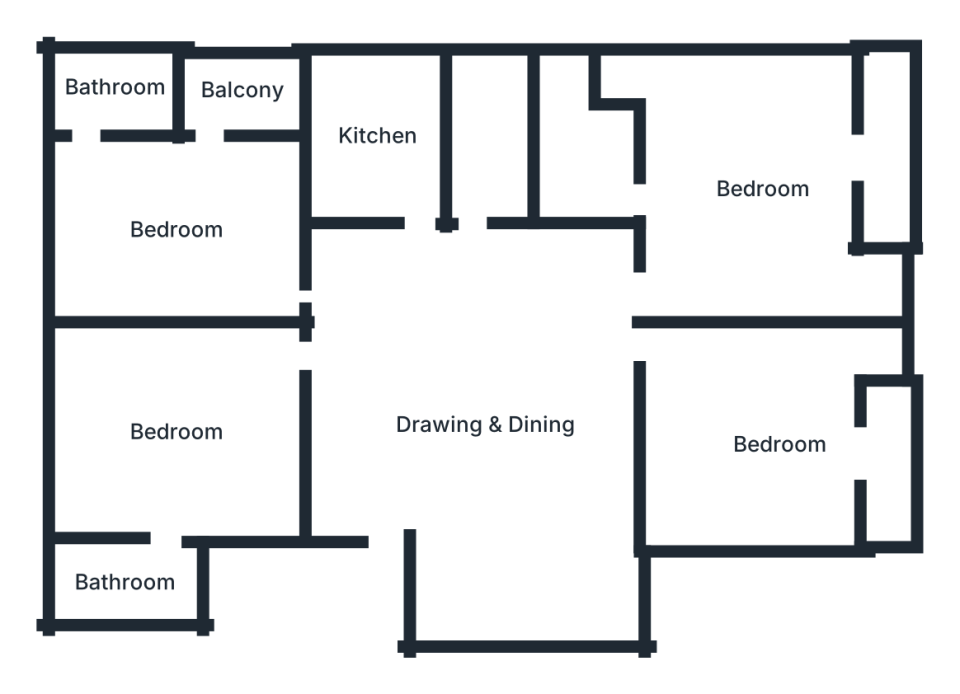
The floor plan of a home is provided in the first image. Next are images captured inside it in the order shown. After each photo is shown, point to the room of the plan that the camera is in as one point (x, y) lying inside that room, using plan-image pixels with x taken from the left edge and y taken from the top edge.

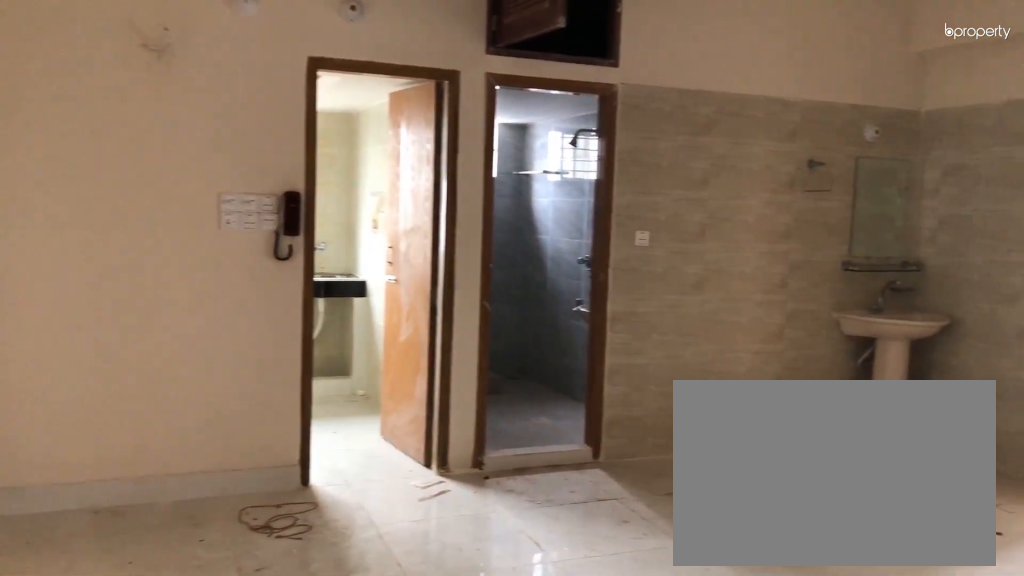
(497, 421)
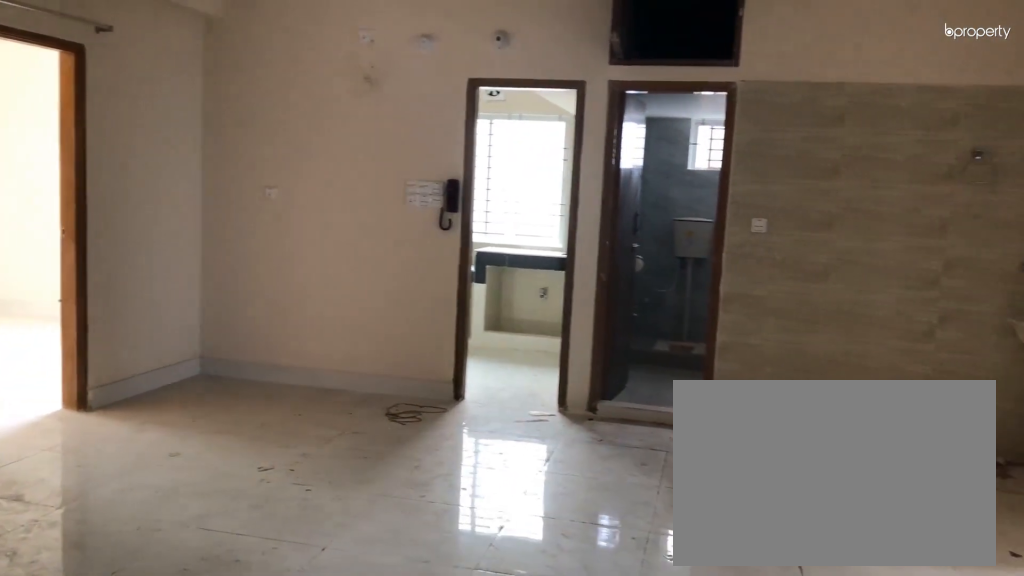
(497, 421)
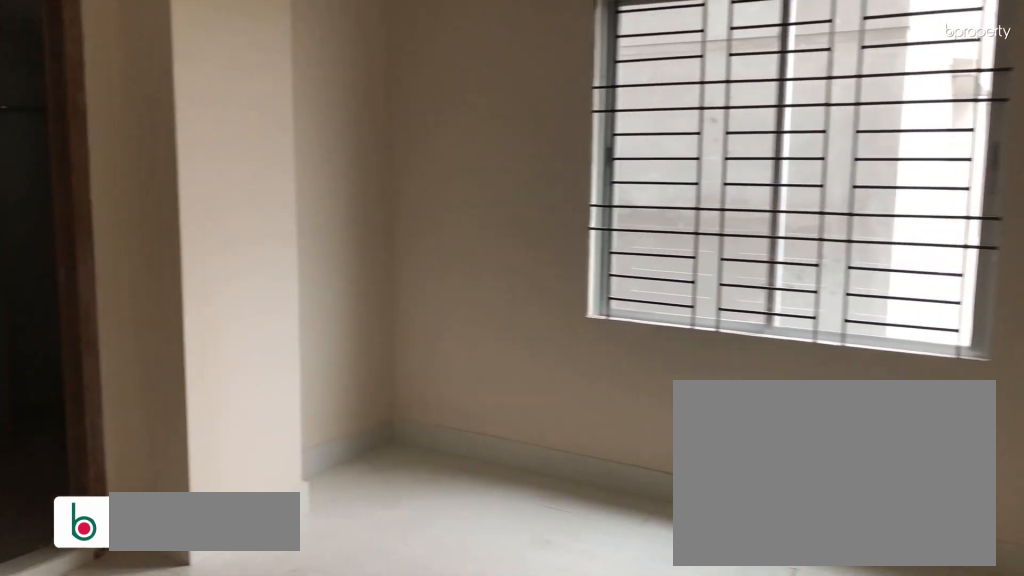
(178, 432)
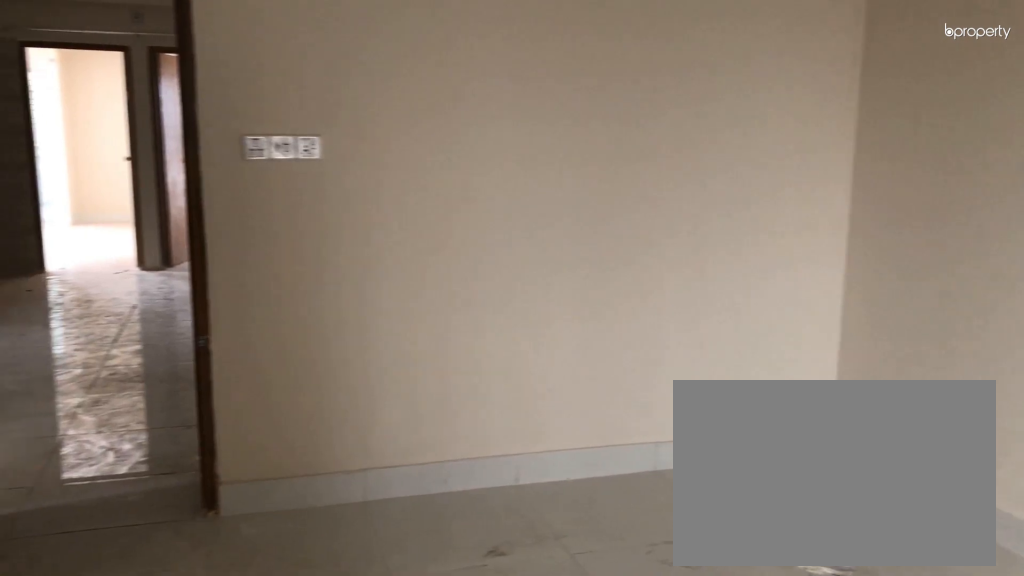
(179, 431)
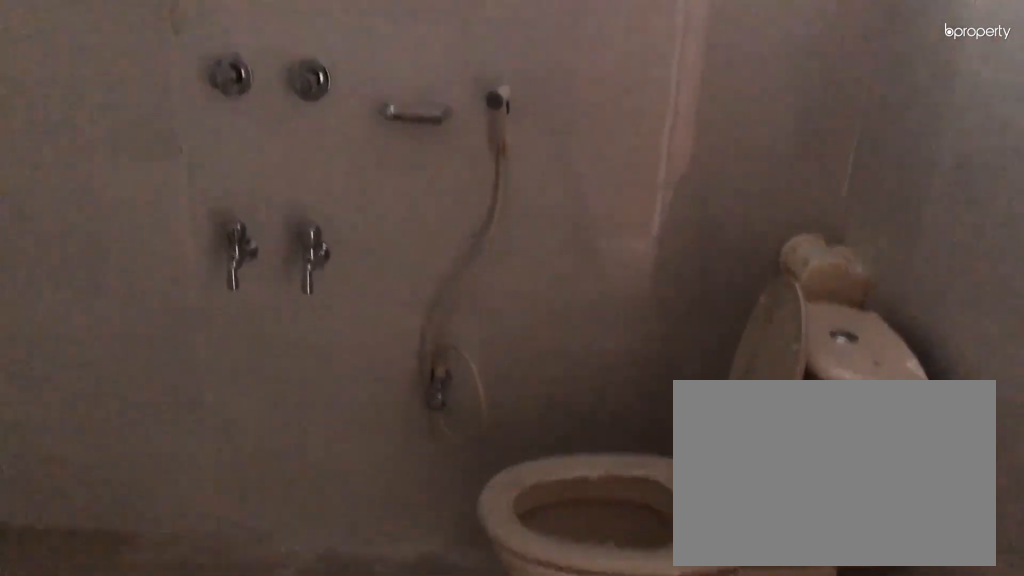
(128, 585)
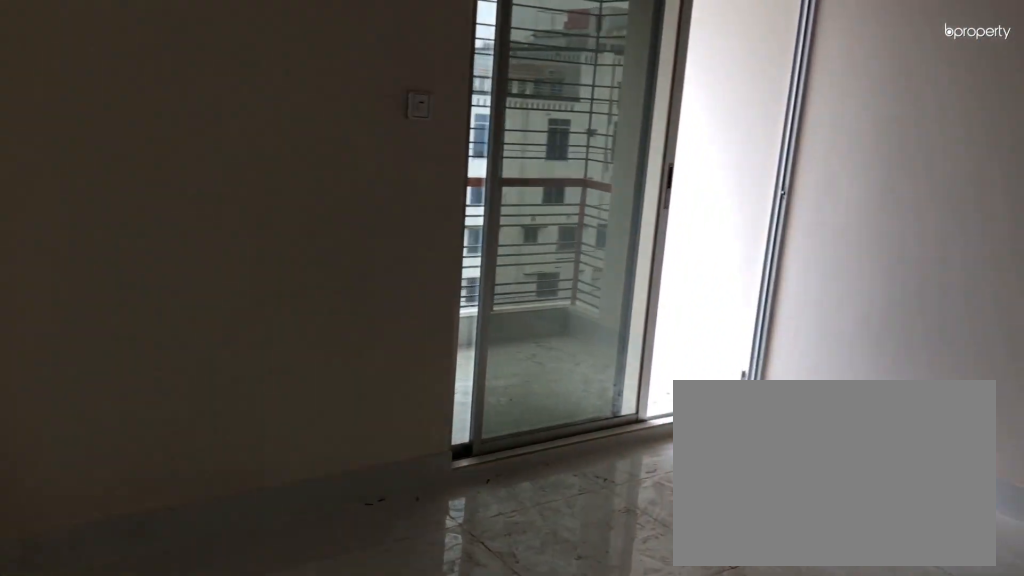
(178, 229)
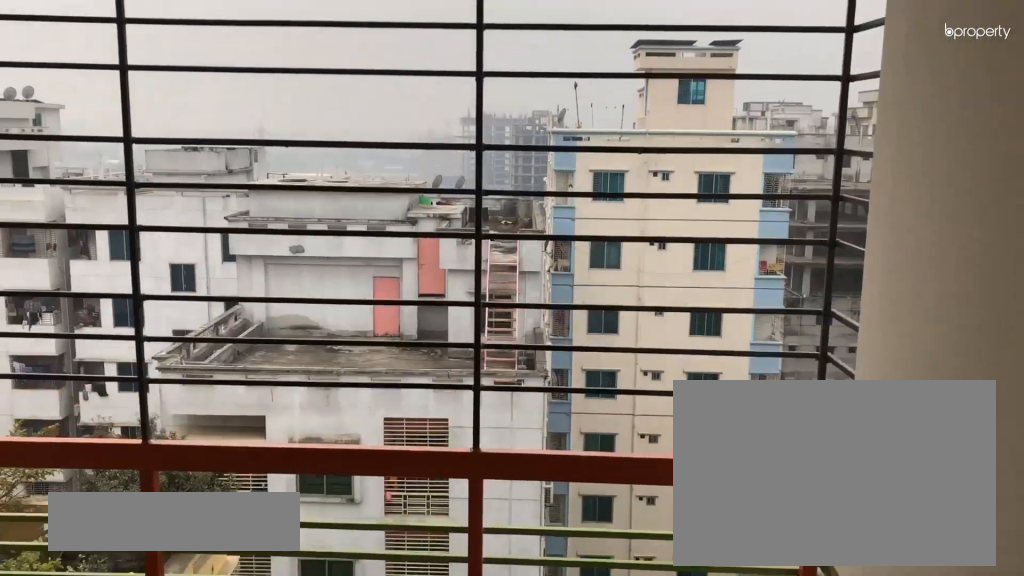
(240, 93)
